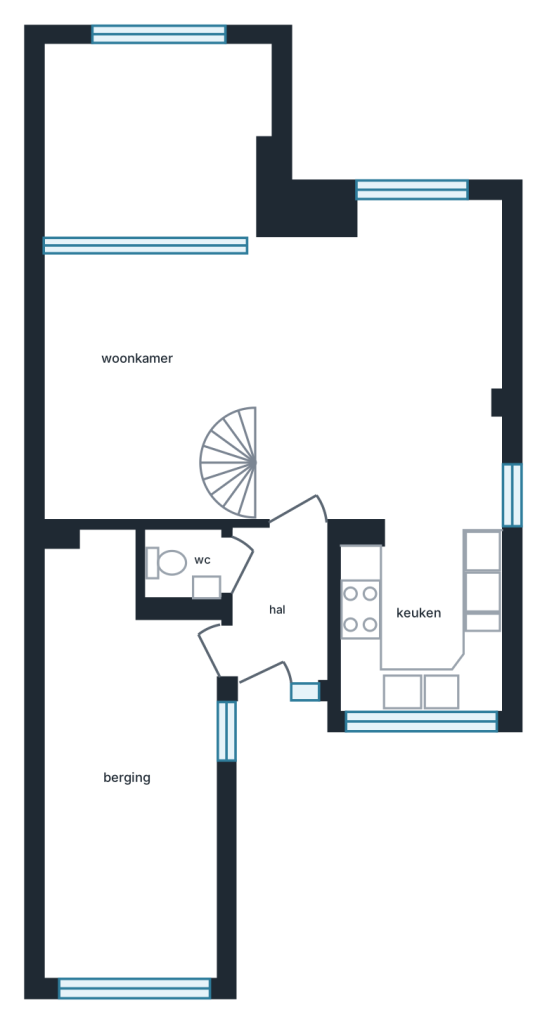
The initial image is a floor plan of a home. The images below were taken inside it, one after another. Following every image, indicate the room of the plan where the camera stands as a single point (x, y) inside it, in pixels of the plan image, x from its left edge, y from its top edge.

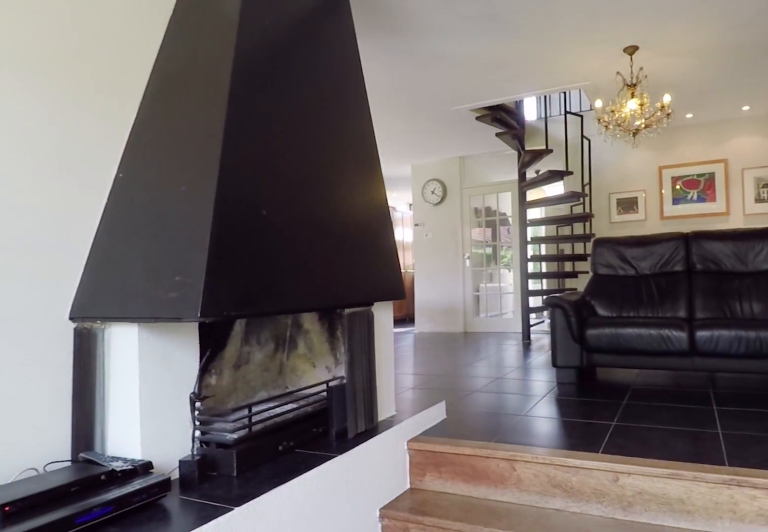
(153, 148)
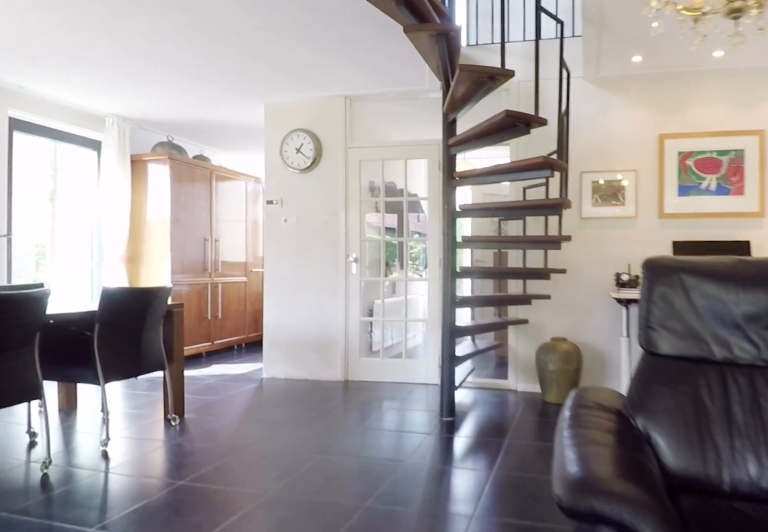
(293, 377)
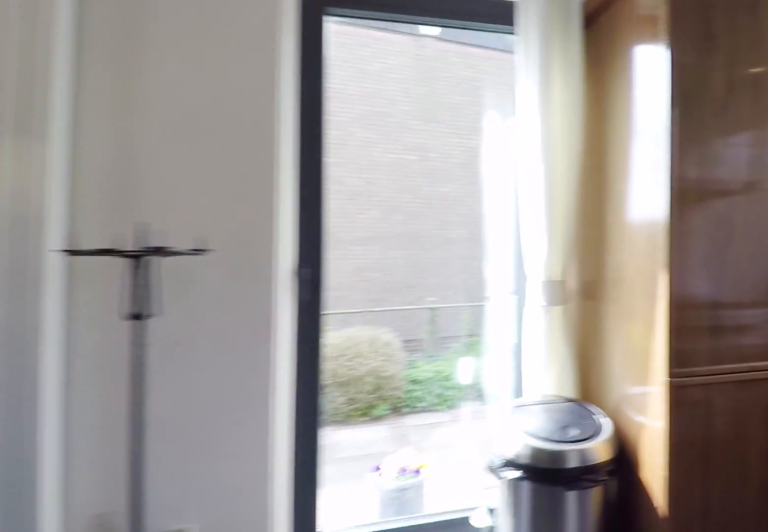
(293, 377)
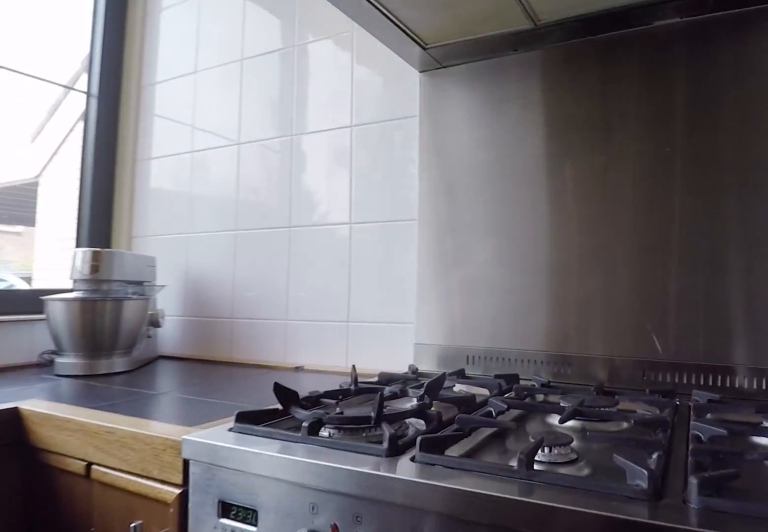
(421, 627)
